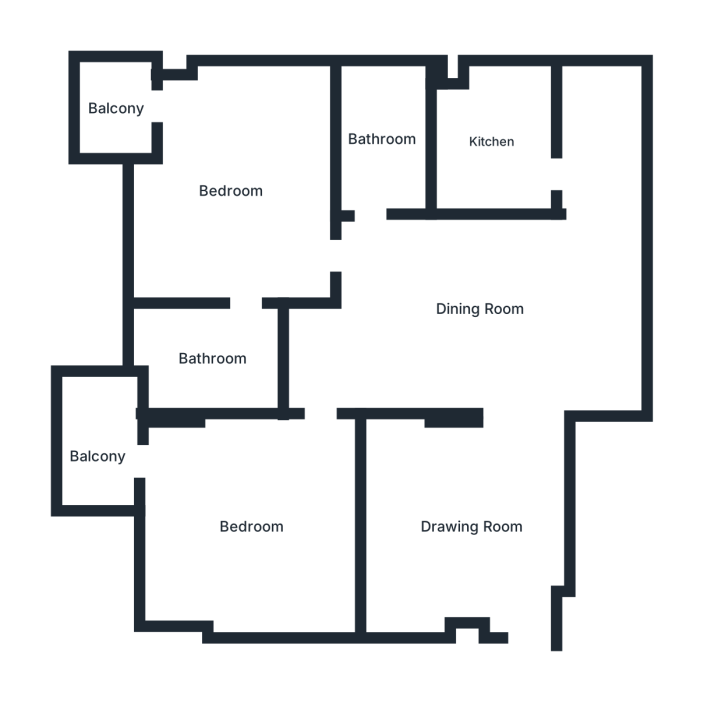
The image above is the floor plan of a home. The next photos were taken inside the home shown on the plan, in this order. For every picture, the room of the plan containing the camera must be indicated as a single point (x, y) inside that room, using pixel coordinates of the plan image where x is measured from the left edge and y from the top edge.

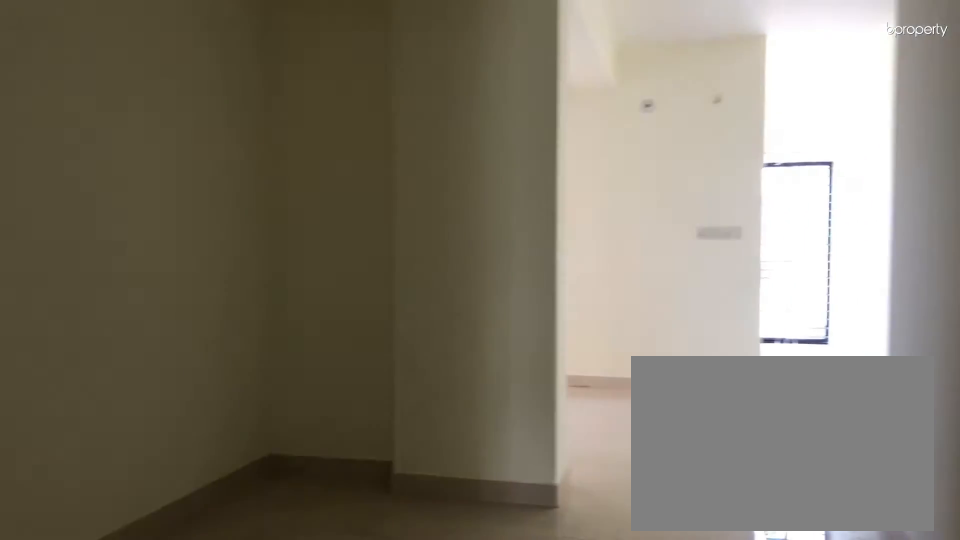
(470, 530)
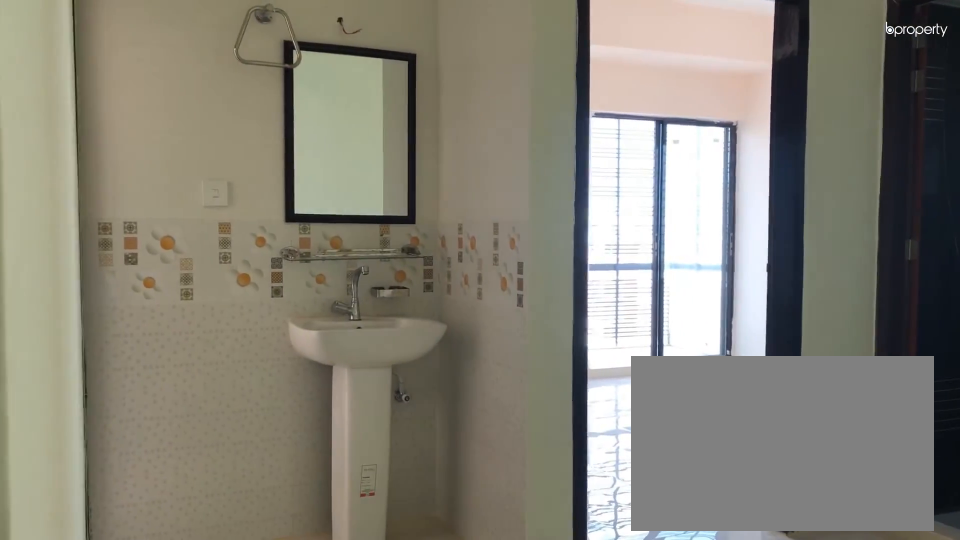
(479, 311)
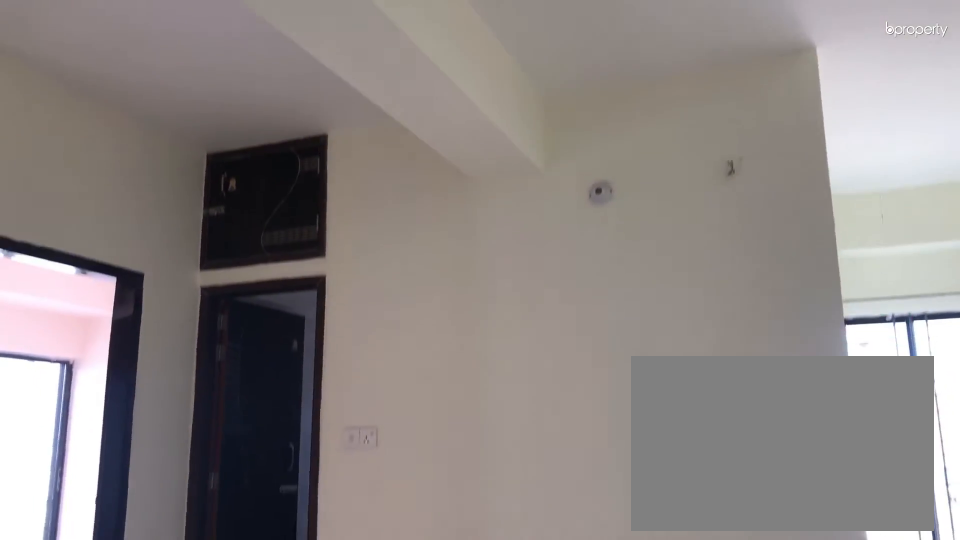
(479, 310)
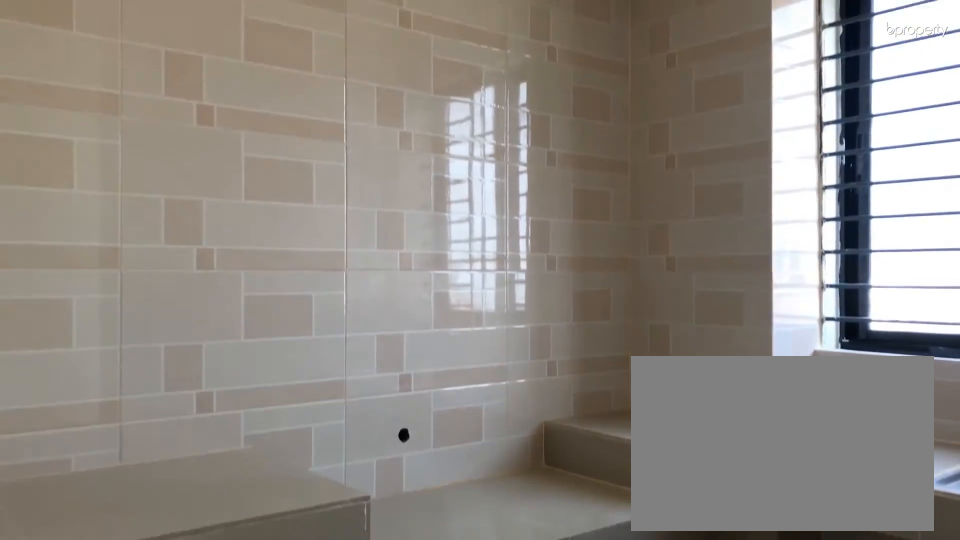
(492, 142)
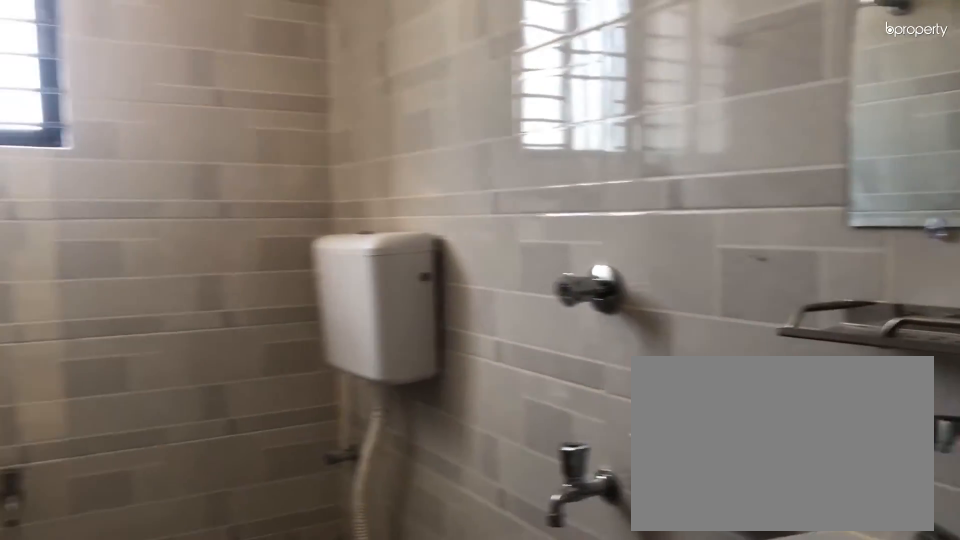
(383, 137)
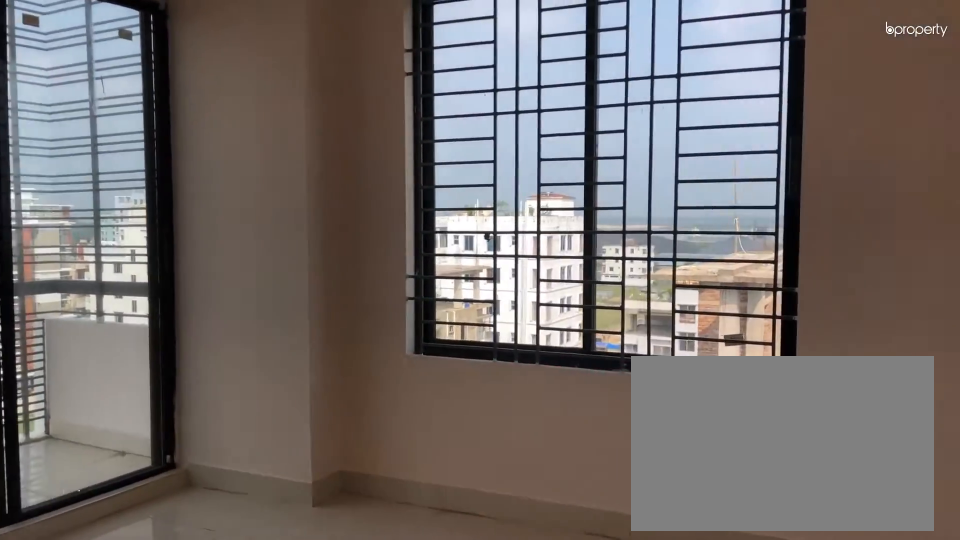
(228, 192)
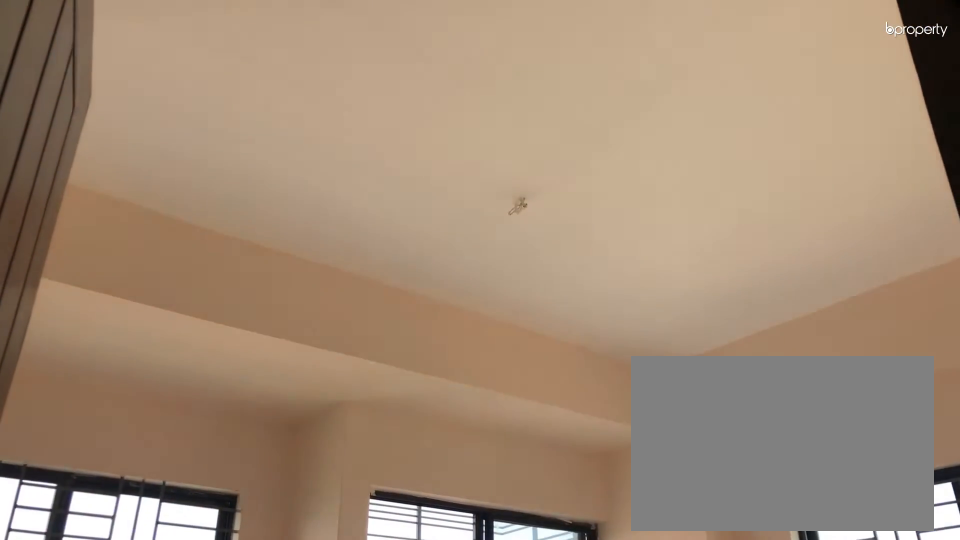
(228, 192)
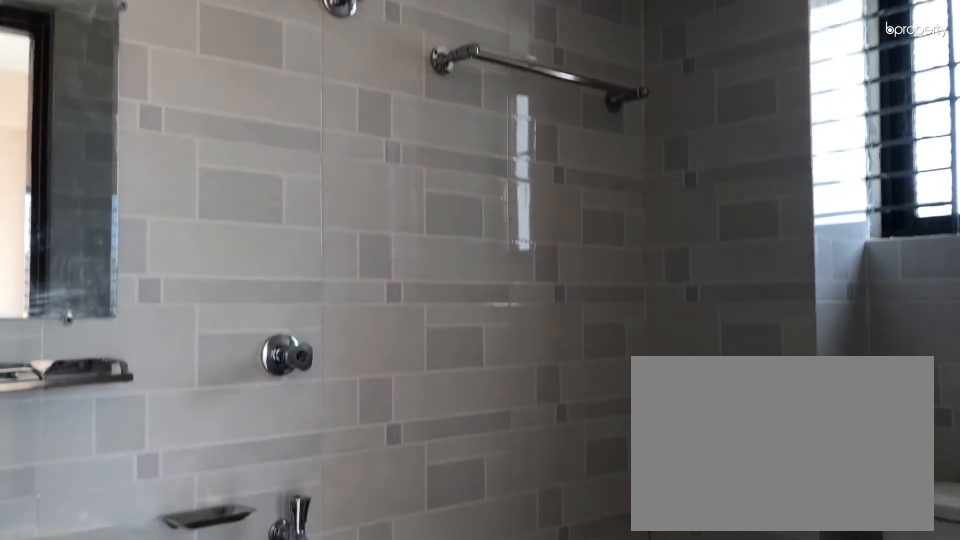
(215, 362)
